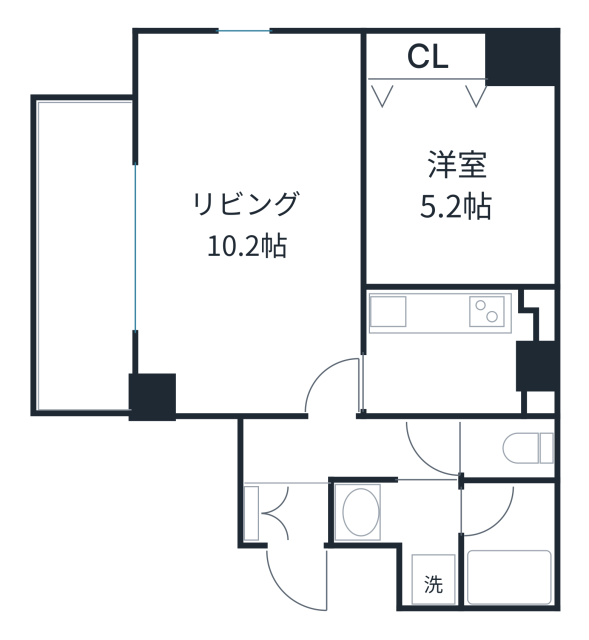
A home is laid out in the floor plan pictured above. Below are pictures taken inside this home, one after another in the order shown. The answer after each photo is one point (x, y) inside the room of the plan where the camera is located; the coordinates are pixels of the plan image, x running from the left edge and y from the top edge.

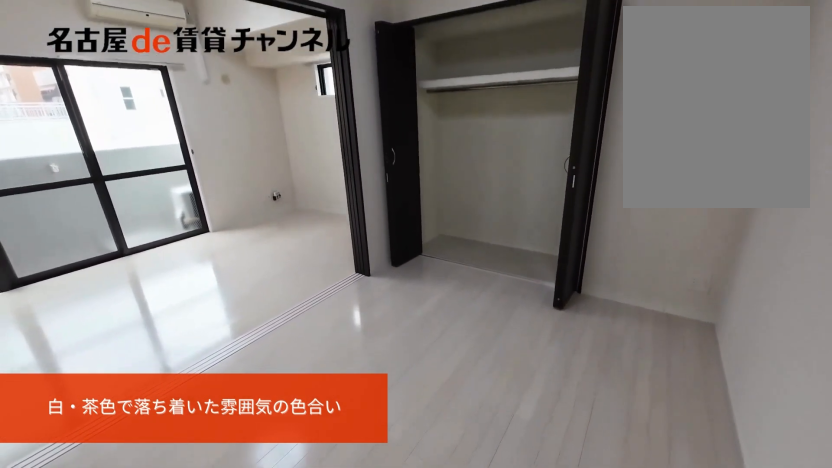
(460, 183)
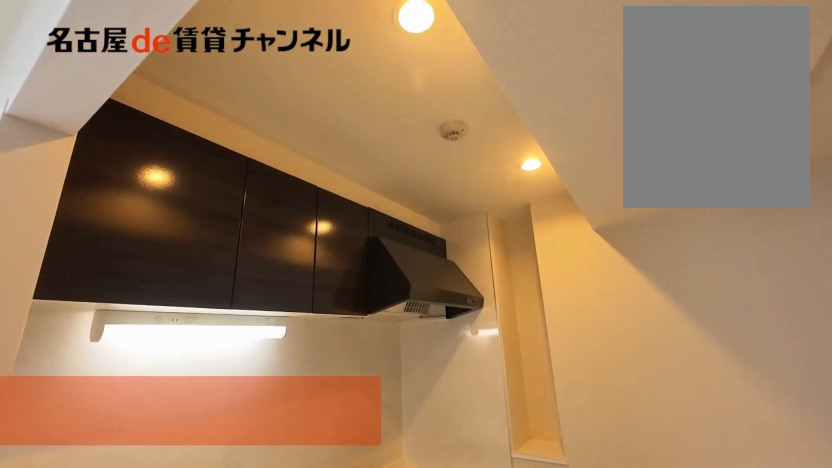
(457, 350)
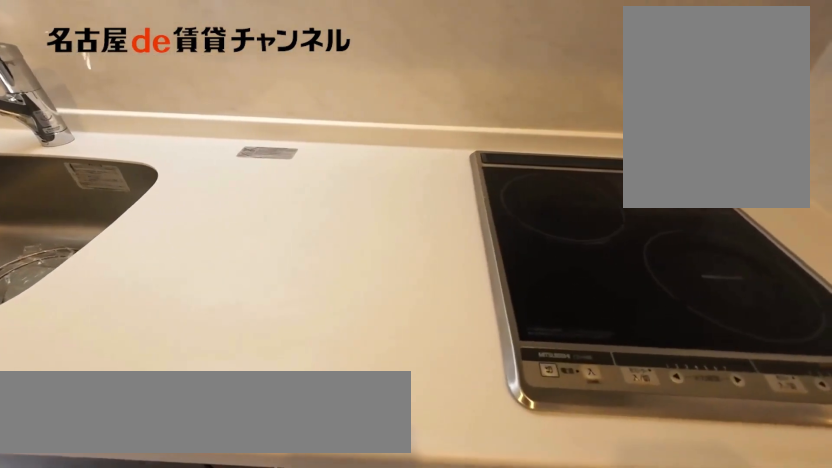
(457, 350)
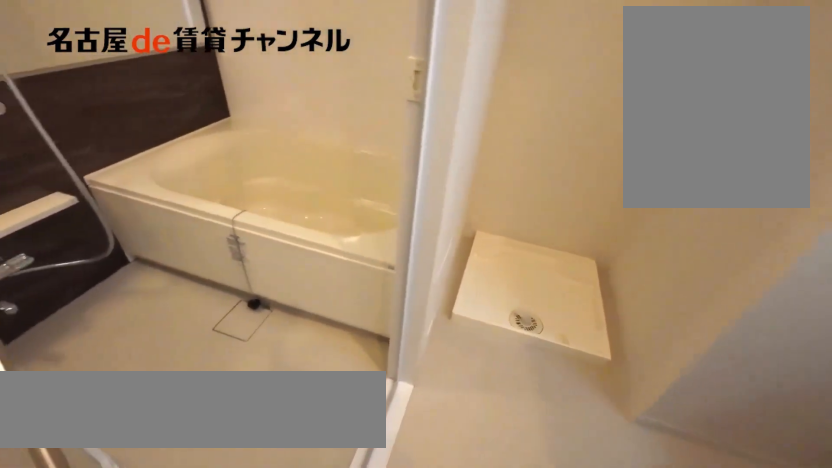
(410, 532)
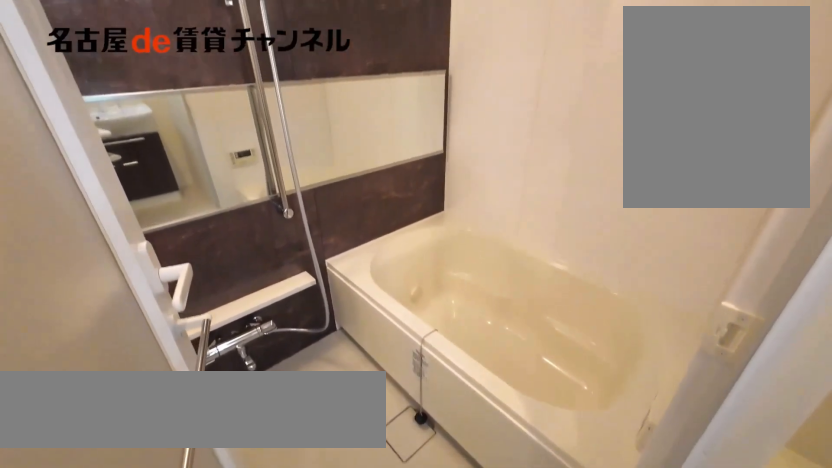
(507, 544)
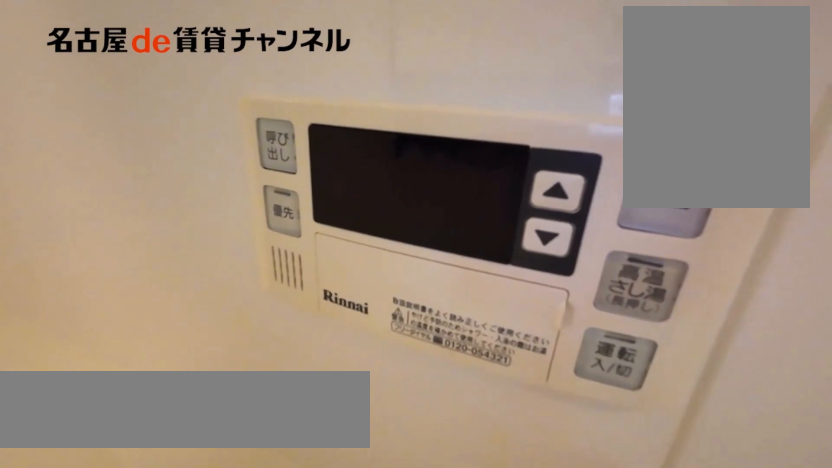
(507, 544)
